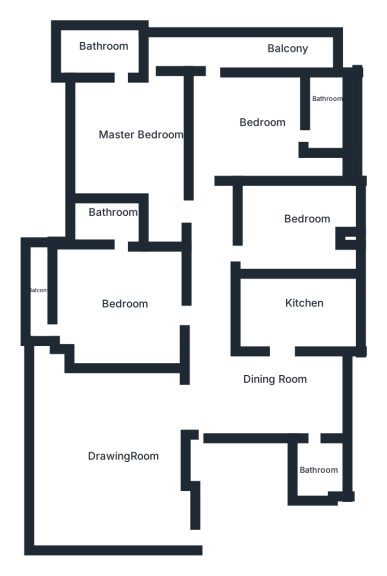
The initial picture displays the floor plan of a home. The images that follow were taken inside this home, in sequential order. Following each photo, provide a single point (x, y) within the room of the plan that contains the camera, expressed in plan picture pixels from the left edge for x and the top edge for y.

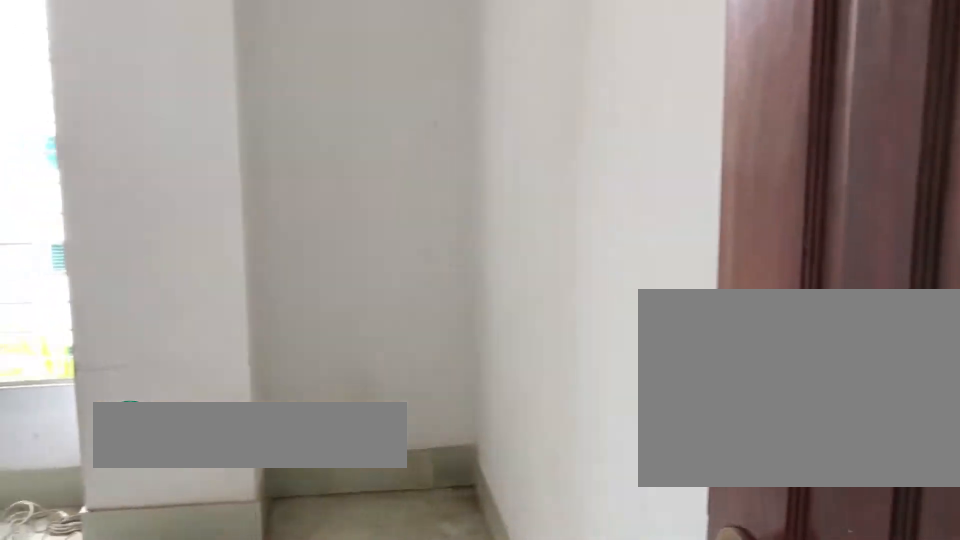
(313, 237)
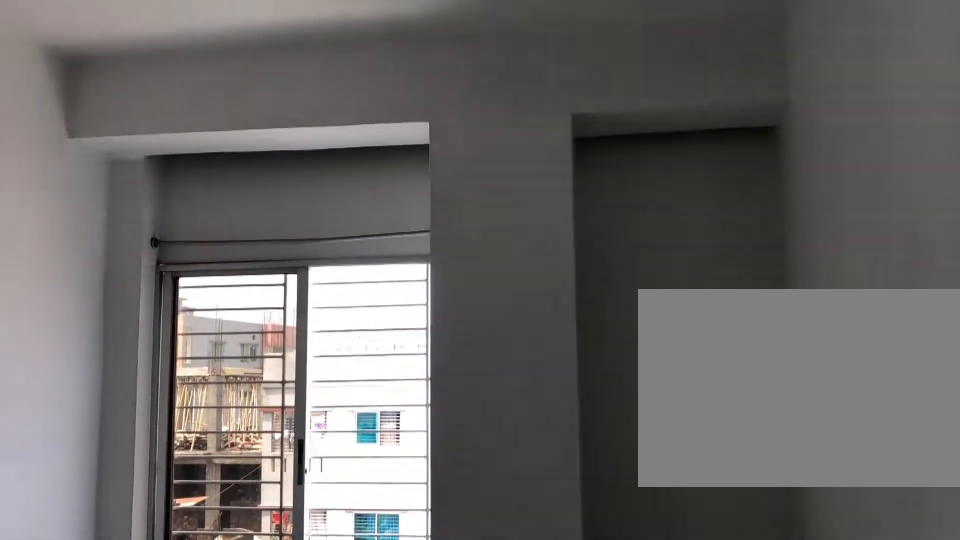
(313, 236)
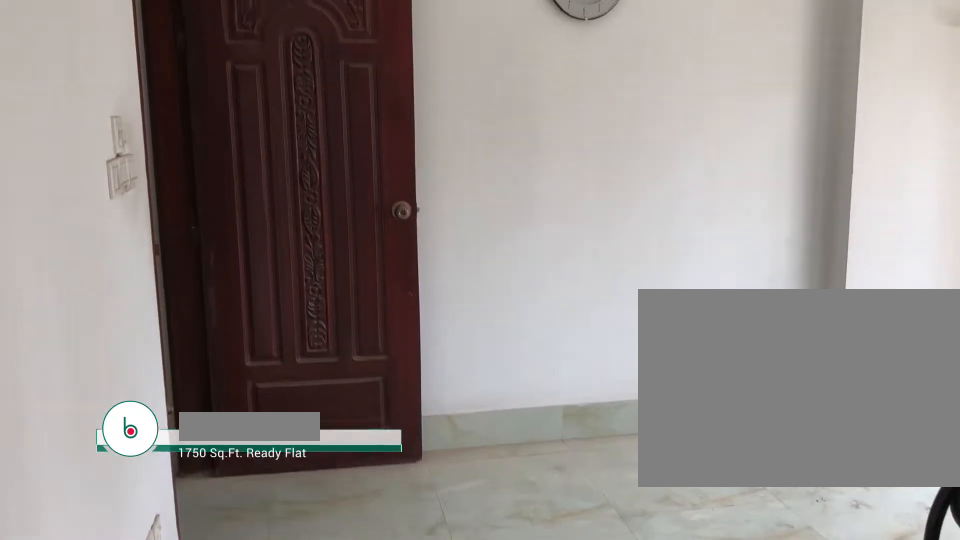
(253, 126)
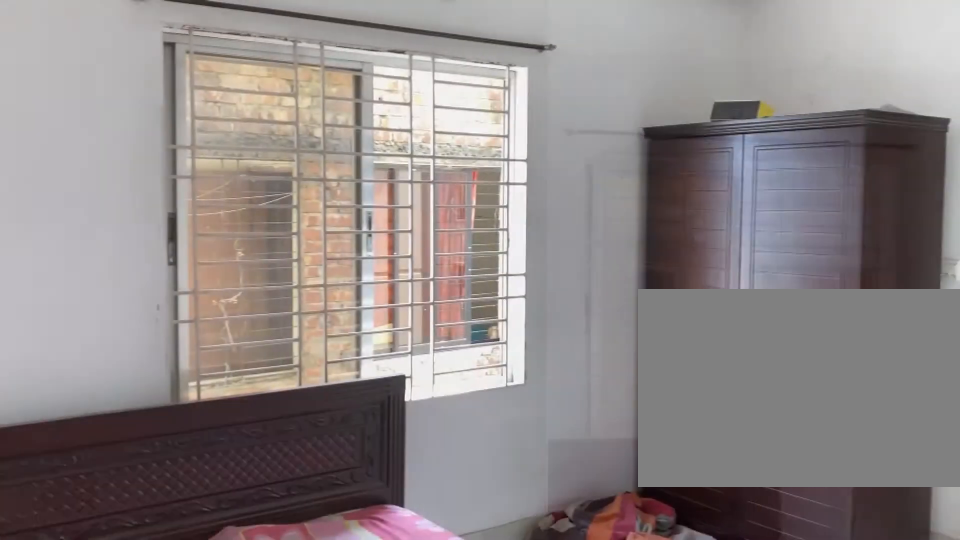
(125, 157)
